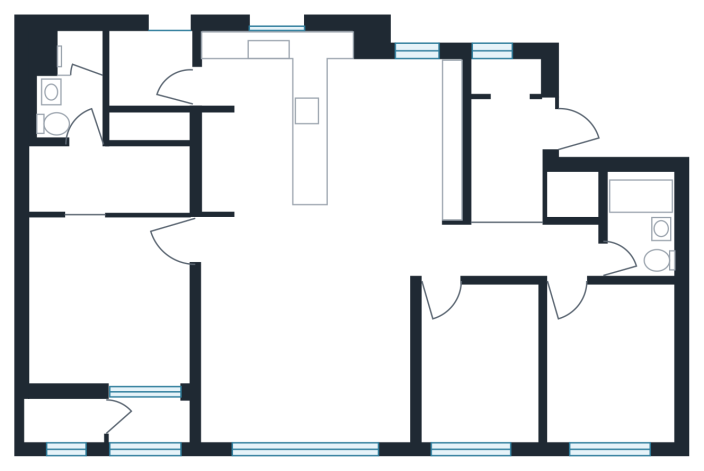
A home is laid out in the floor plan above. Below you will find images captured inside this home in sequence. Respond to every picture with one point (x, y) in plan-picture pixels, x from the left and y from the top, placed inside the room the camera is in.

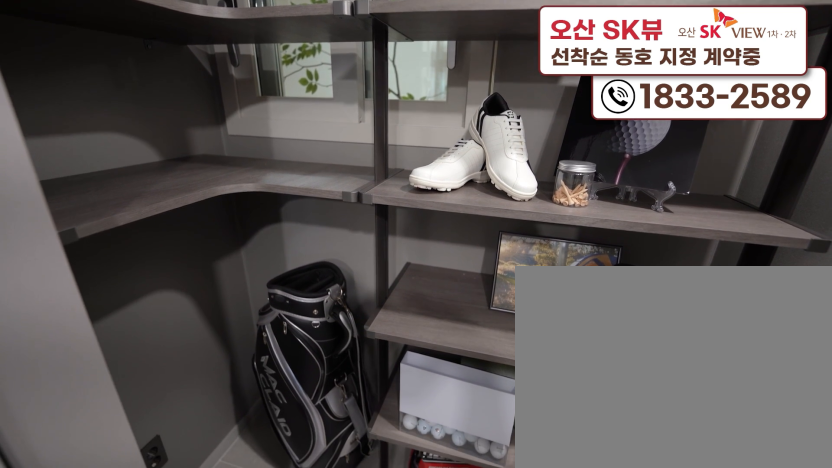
(512, 140)
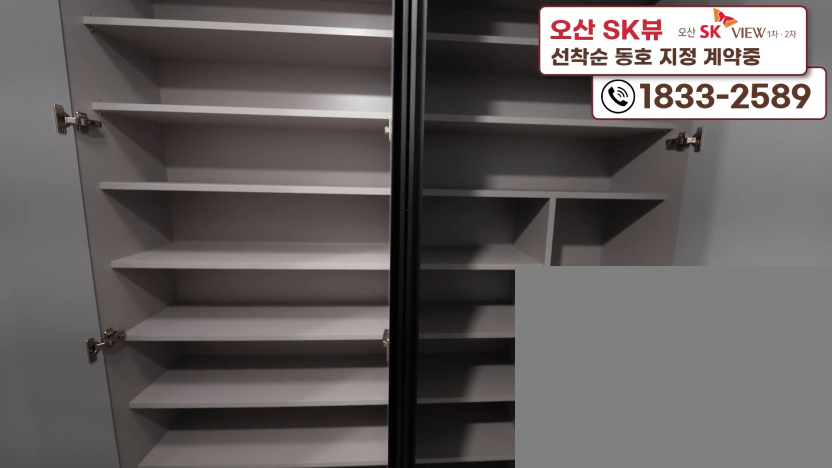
(512, 140)
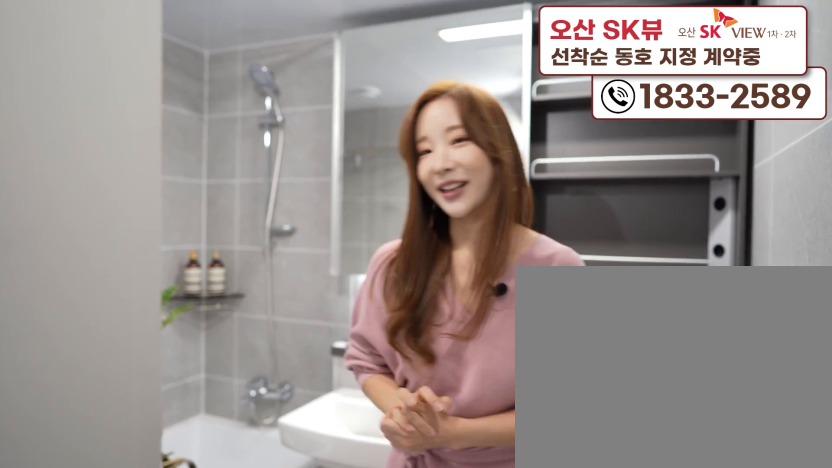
(646, 245)
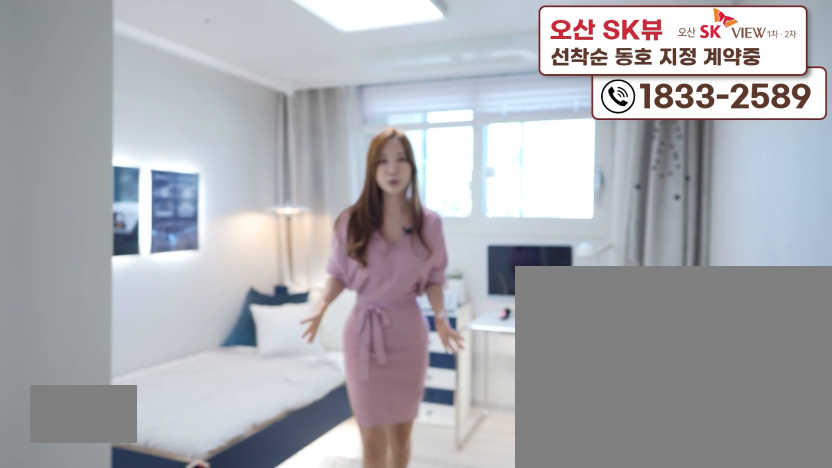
(604, 400)
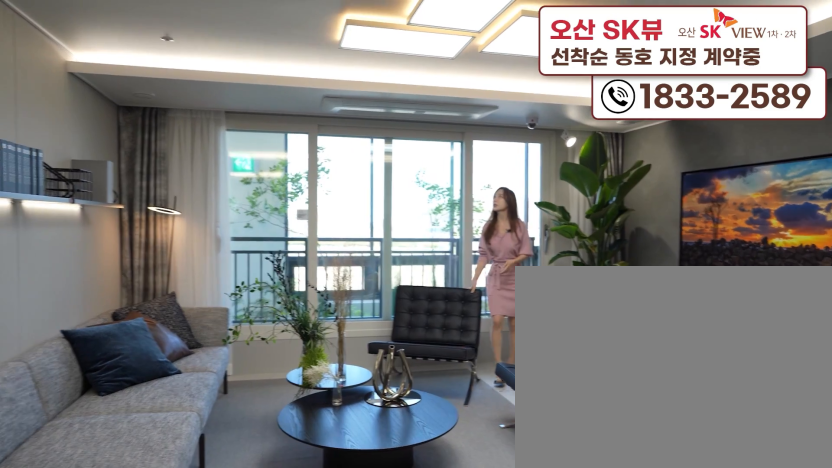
(309, 388)
